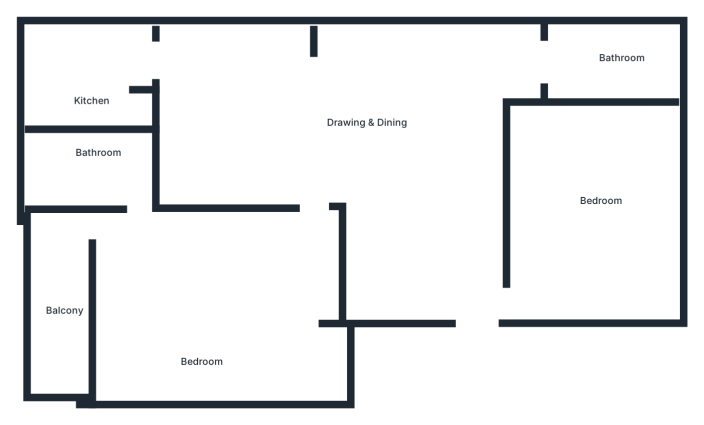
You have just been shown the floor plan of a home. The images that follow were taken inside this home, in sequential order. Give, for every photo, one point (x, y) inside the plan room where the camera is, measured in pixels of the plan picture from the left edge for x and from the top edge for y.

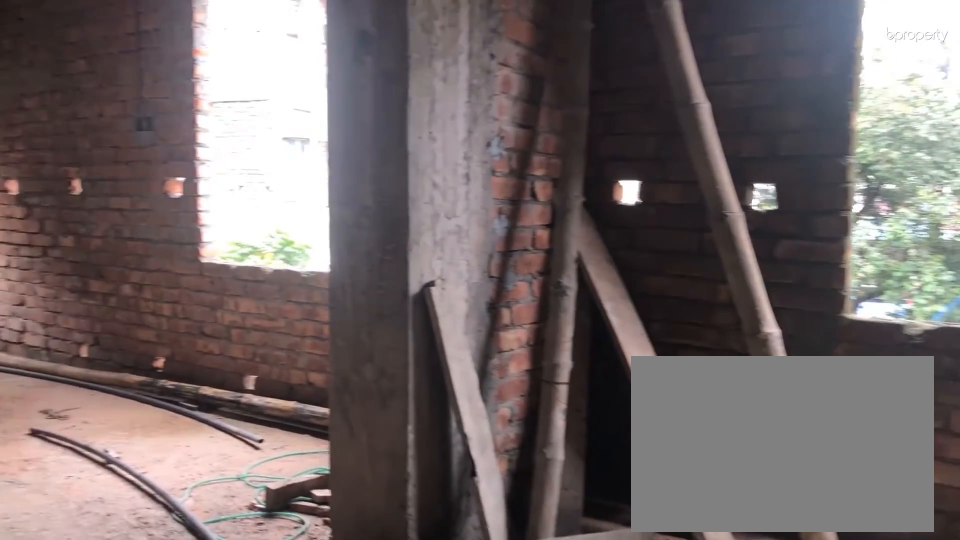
(369, 138)
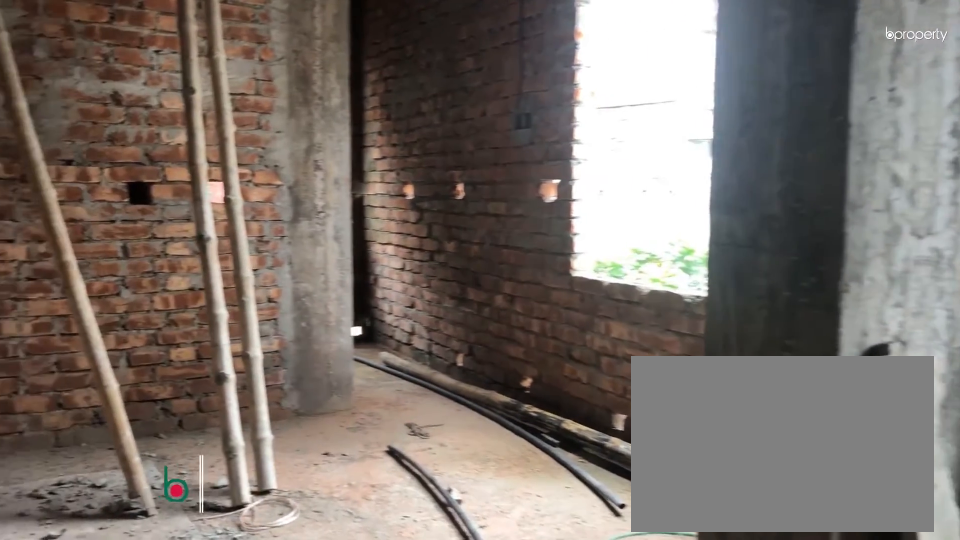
(369, 138)
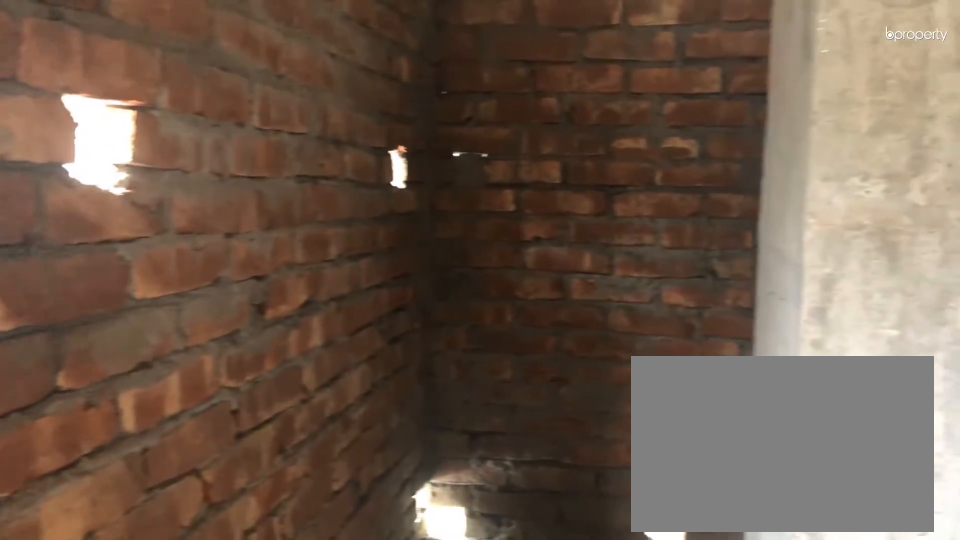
(613, 69)
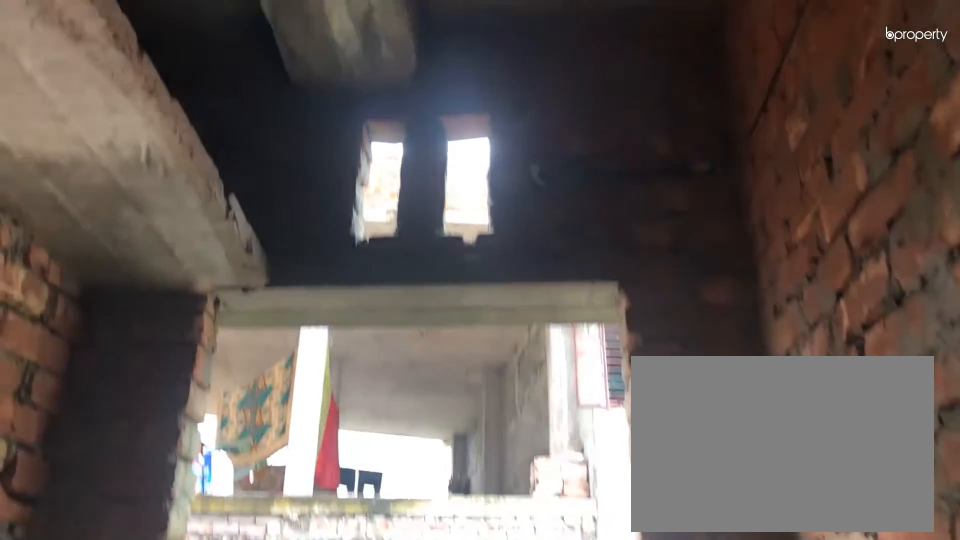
(95, 93)
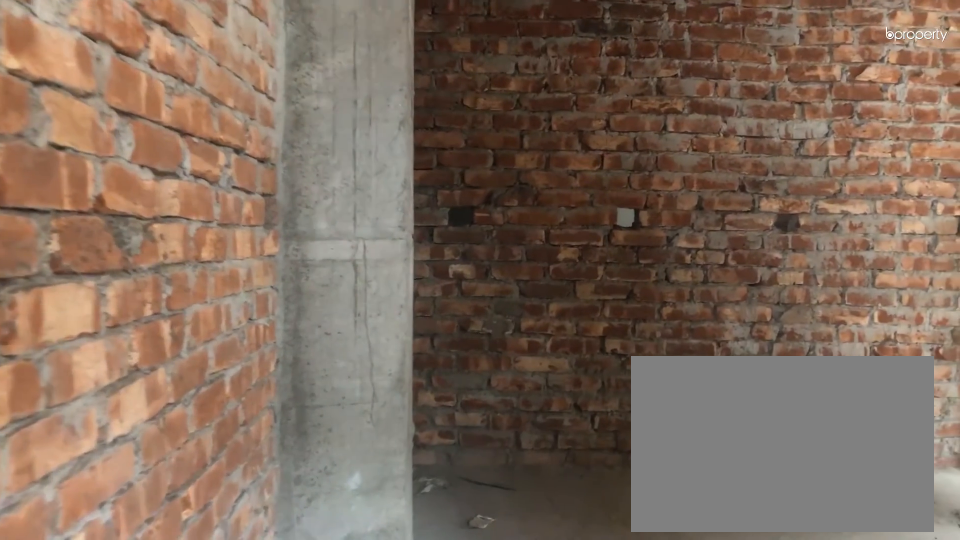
(319, 190)
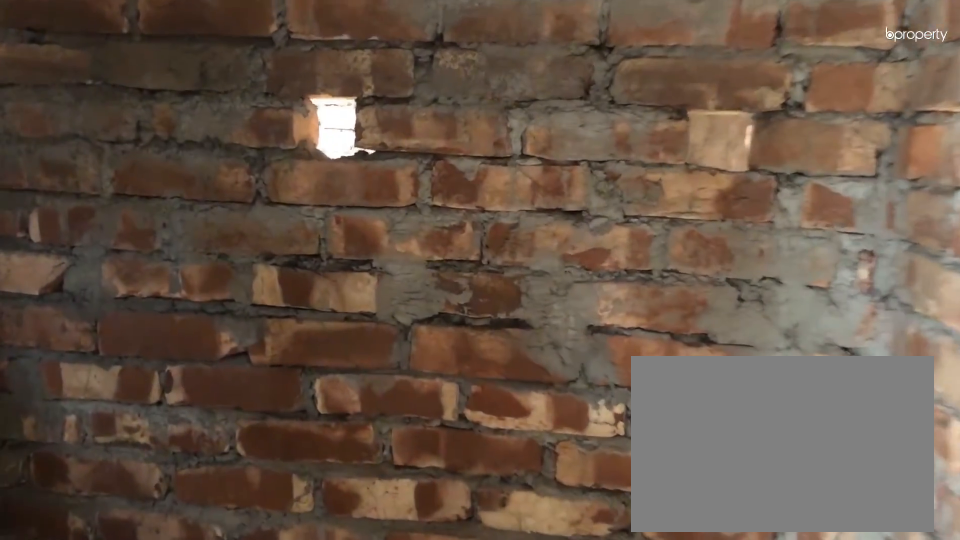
(92, 162)
